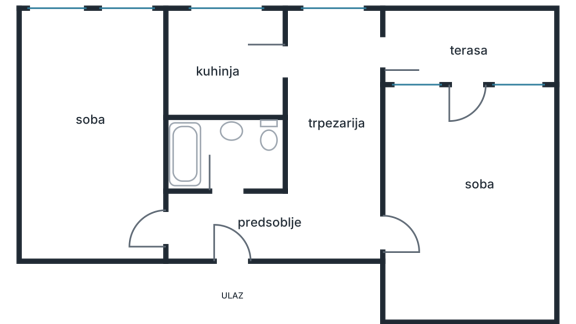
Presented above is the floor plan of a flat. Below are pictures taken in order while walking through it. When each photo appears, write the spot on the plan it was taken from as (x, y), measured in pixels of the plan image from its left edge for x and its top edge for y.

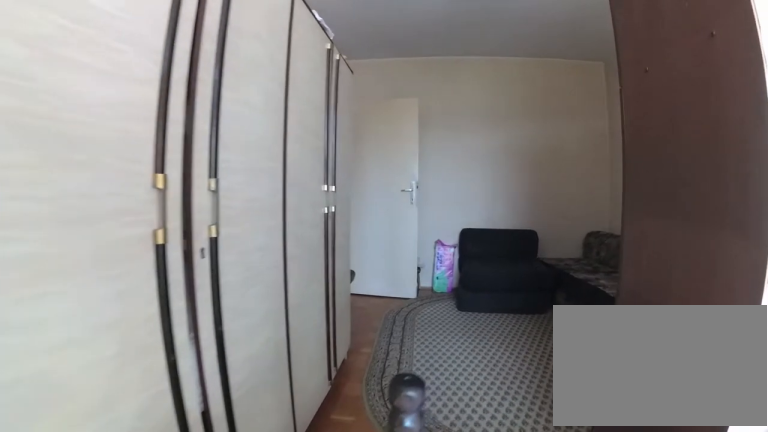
(133, 75)
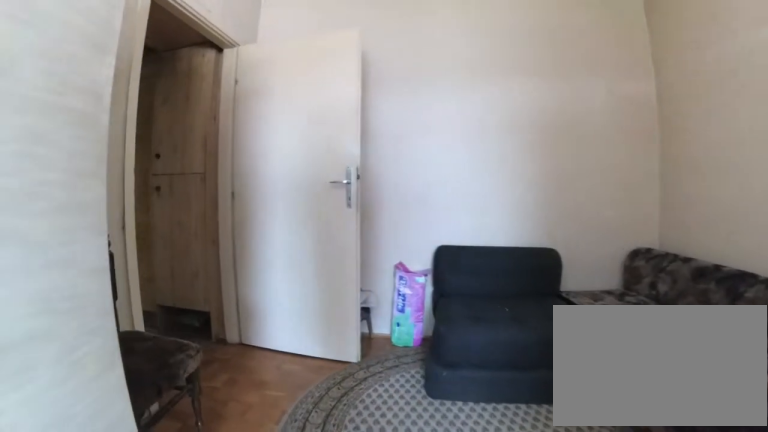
(130, 140)
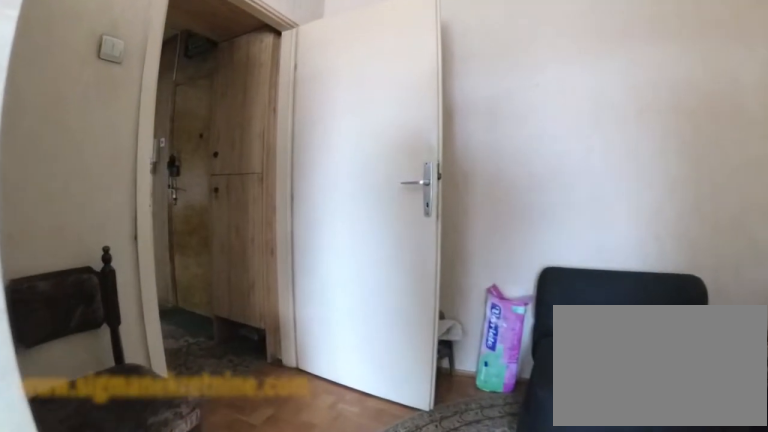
(127, 160)
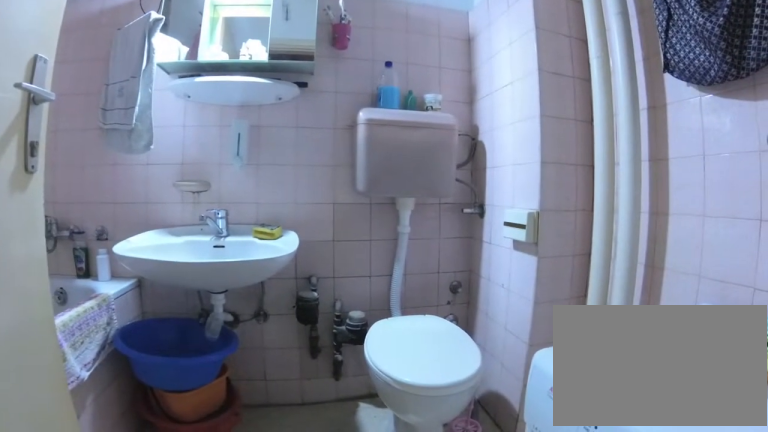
(221, 196)
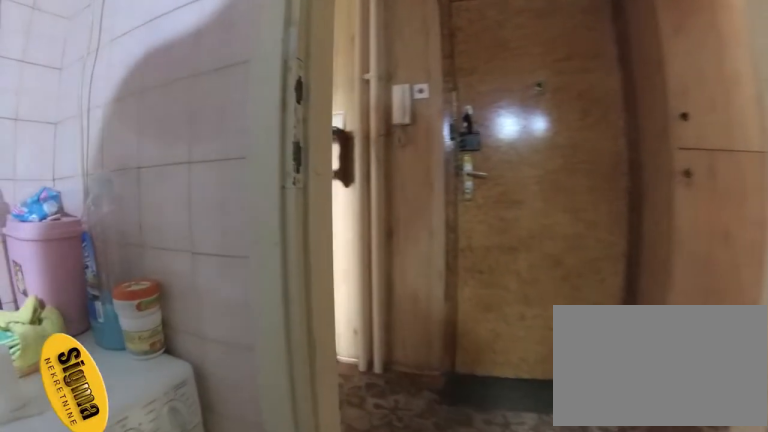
(221, 151)
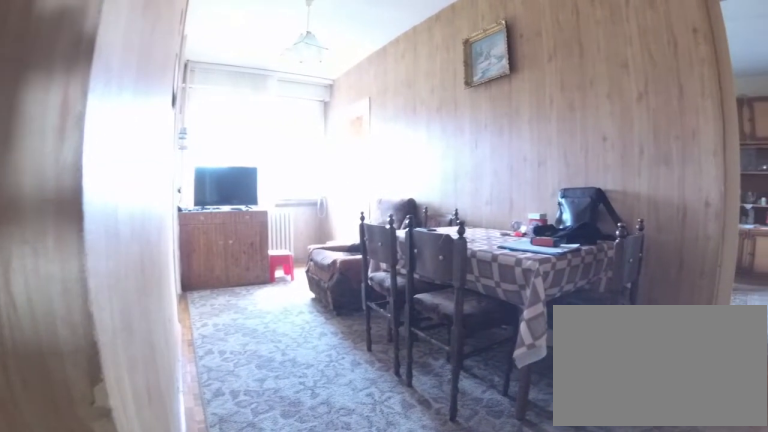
(296, 221)
